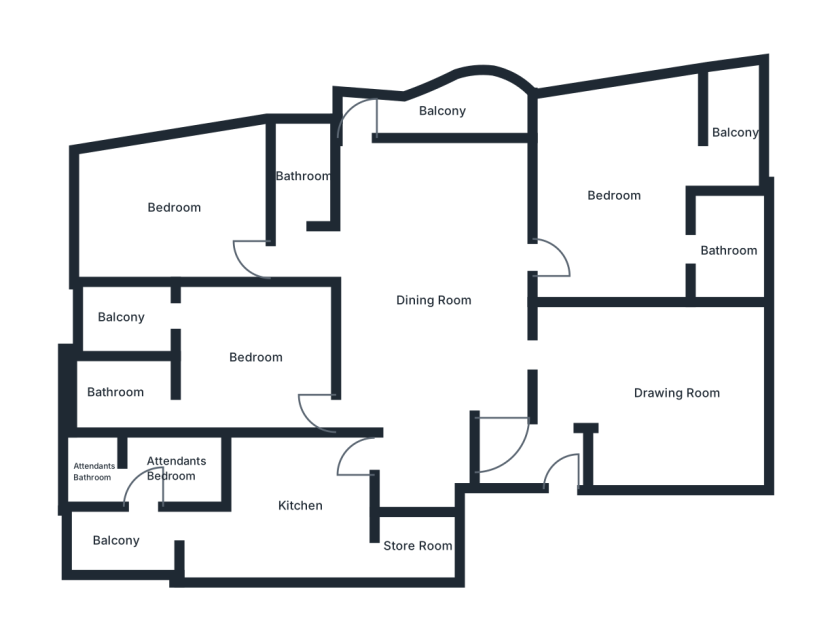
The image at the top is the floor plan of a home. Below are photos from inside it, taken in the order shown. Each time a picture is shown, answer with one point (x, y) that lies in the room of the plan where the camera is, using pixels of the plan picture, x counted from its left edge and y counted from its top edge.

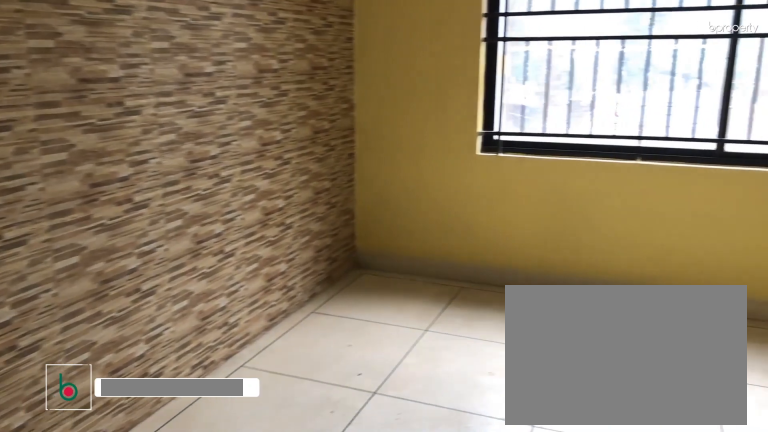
(673, 394)
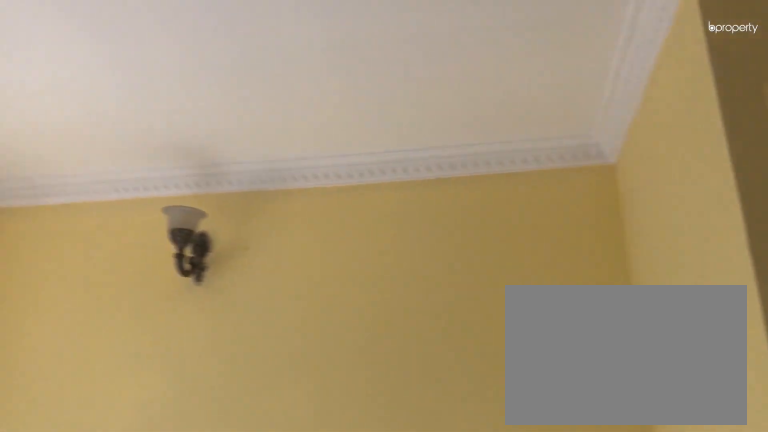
(673, 394)
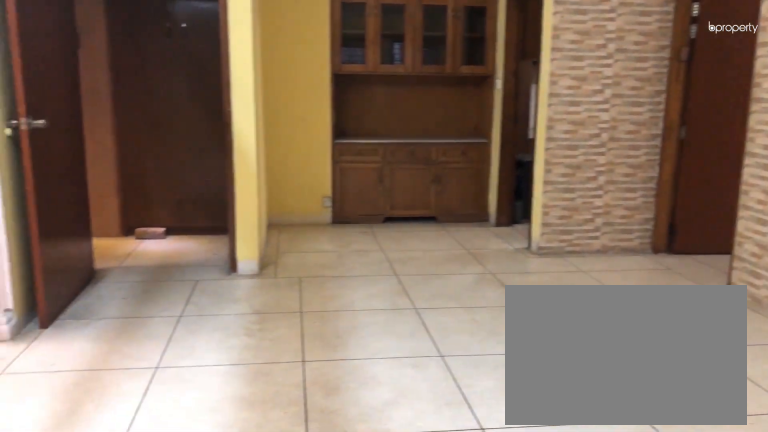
(437, 300)
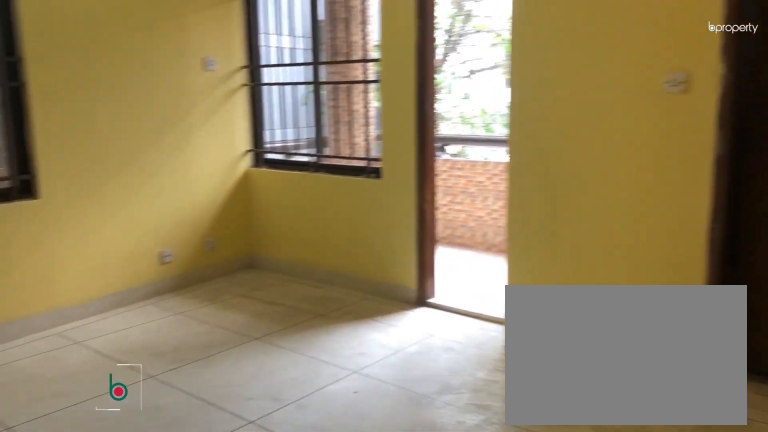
(616, 194)
